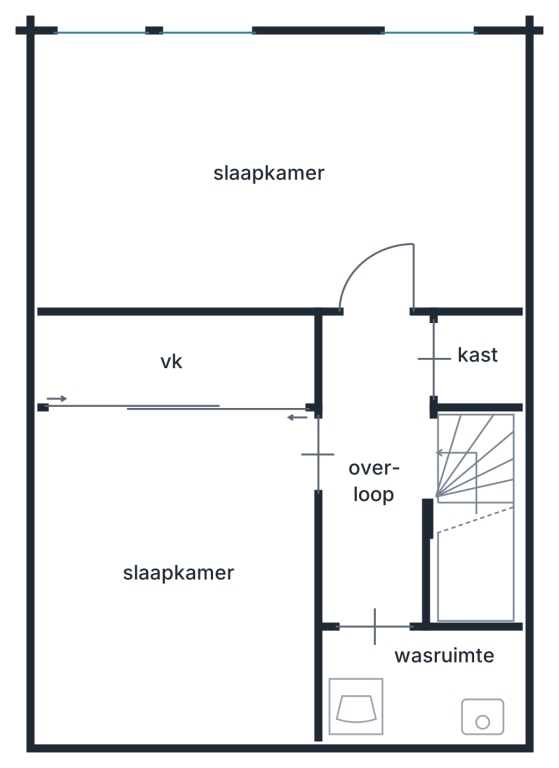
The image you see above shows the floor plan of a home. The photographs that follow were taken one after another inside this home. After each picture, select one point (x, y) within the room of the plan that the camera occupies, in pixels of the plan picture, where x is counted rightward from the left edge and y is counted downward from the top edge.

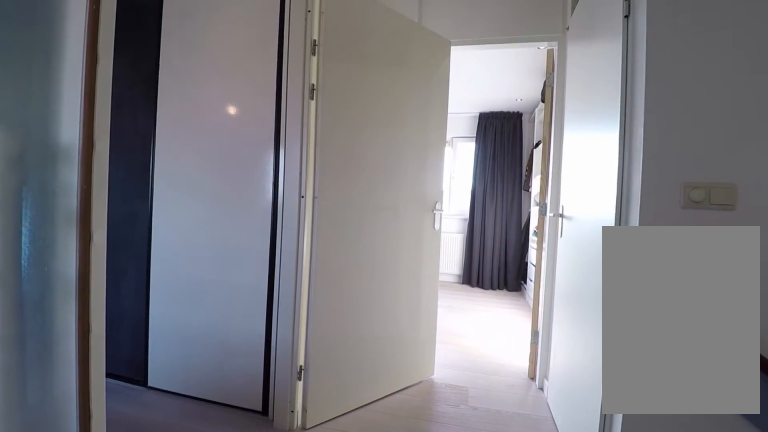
(373, 466)
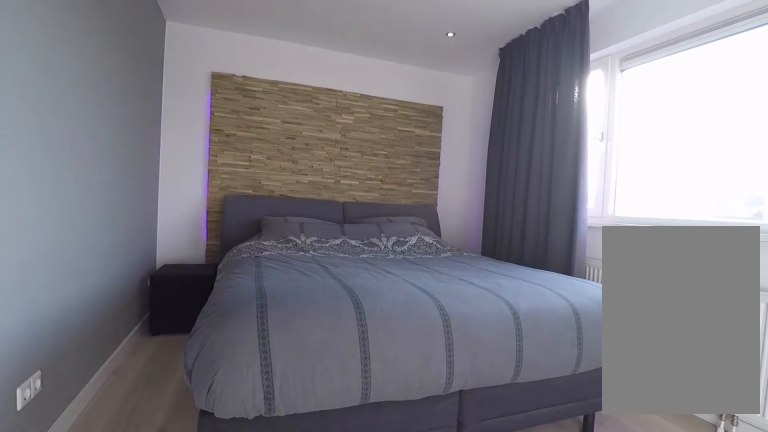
(282, 175)
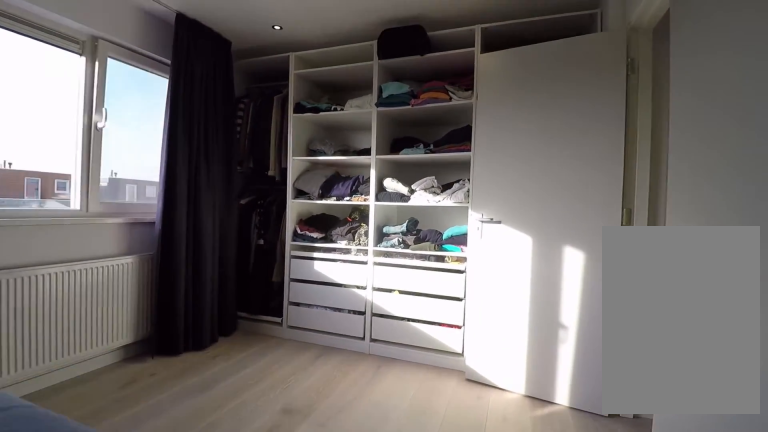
(282, 175)
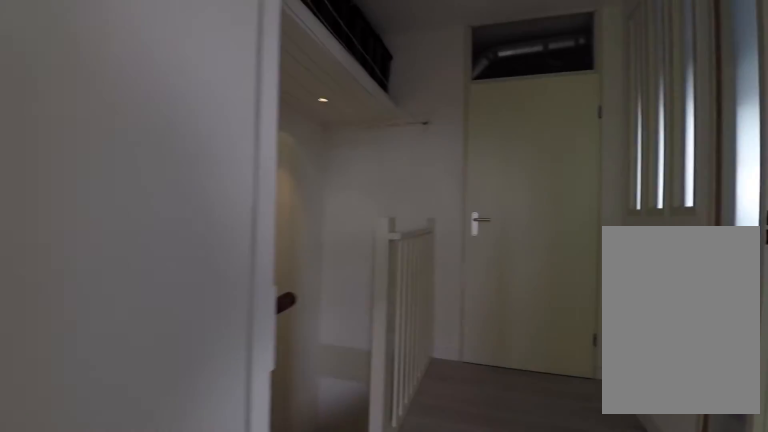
(373, 466)
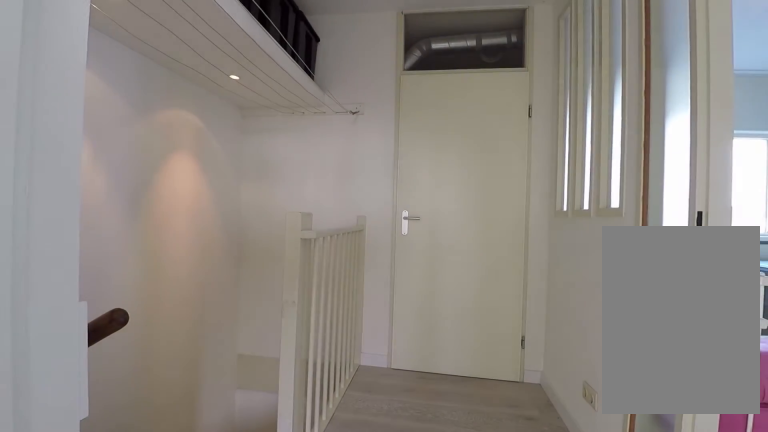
(373, 466)
